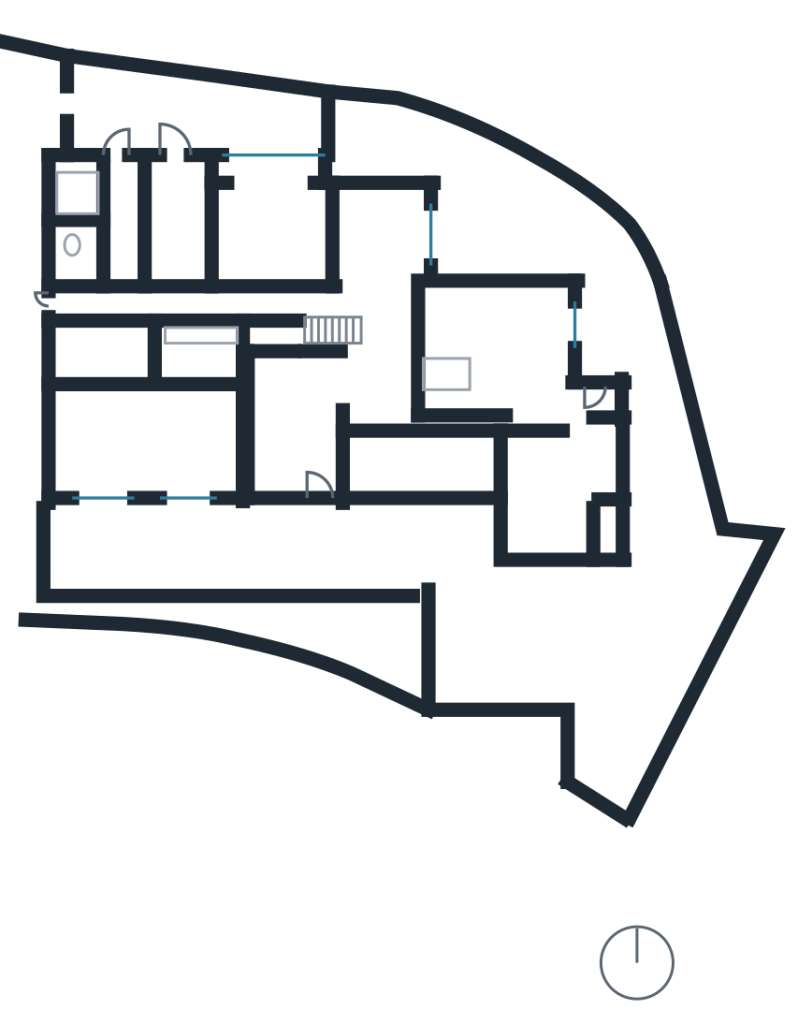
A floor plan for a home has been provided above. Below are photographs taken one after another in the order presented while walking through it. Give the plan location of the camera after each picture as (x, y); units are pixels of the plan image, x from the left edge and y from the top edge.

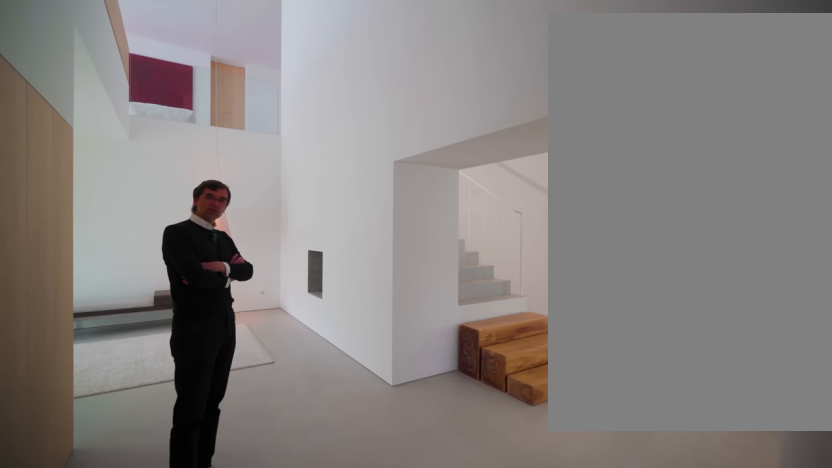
(397, 380)
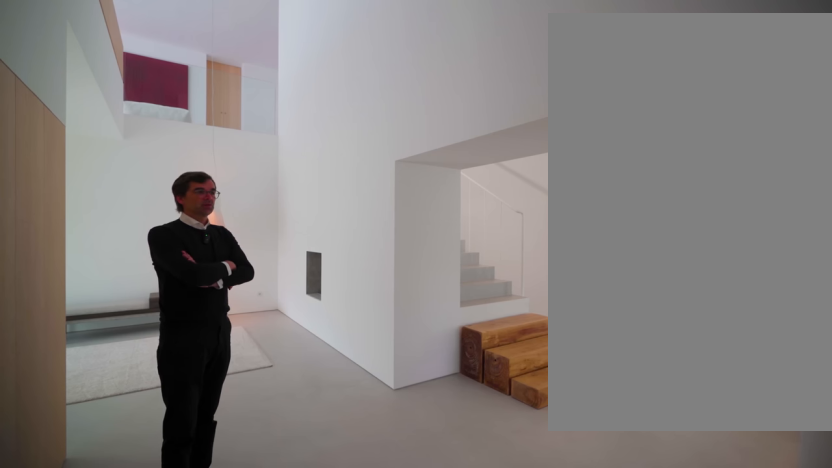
(398, 380)
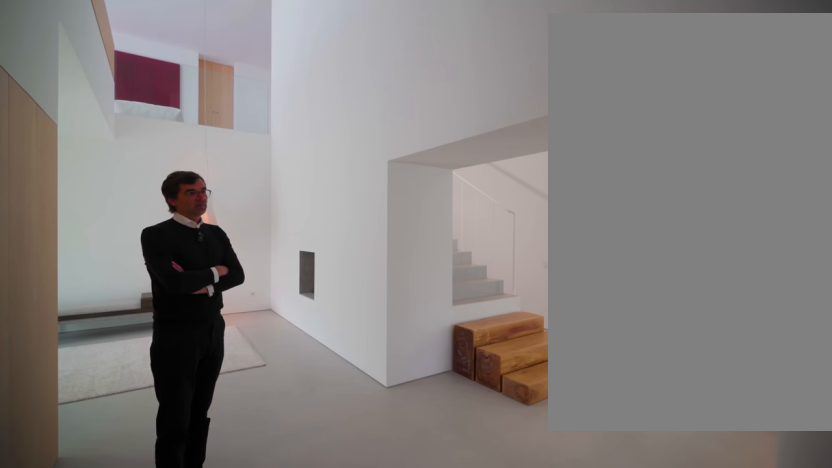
(398, 380)
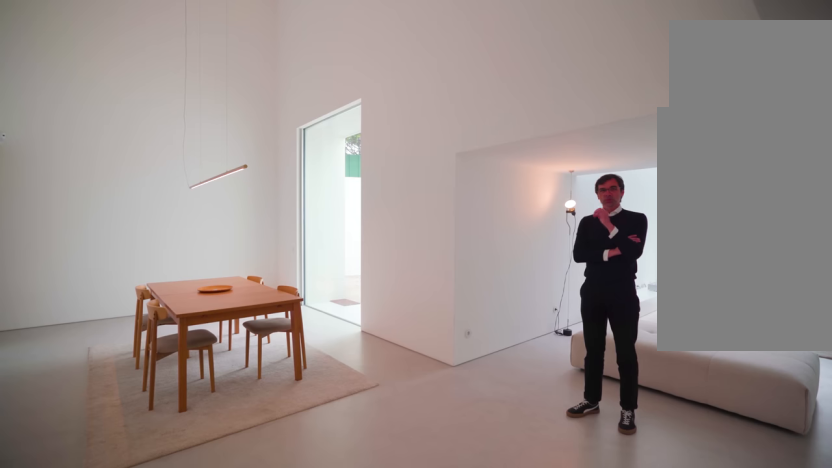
(381, 336)
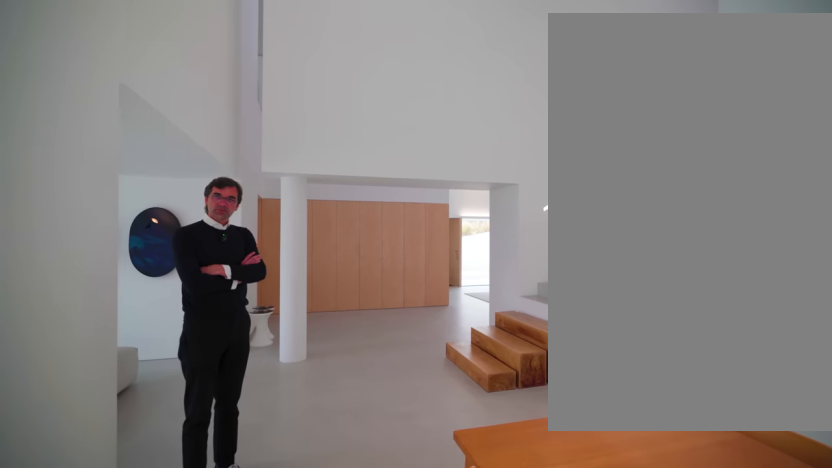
(384, 203)
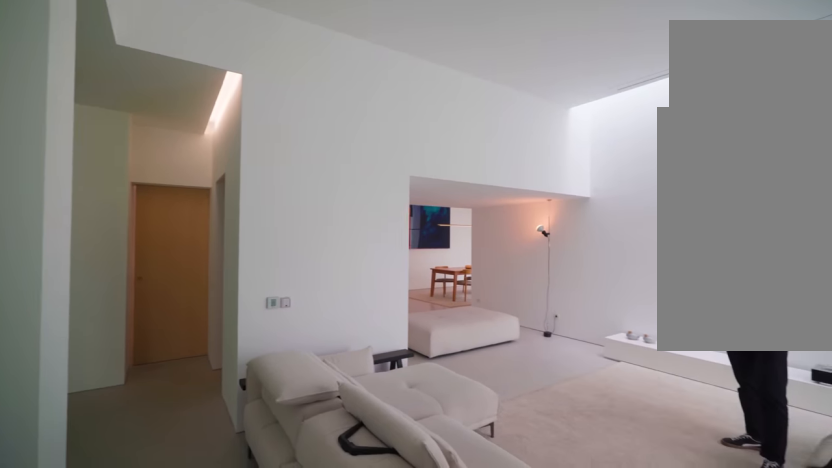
(507, 399)
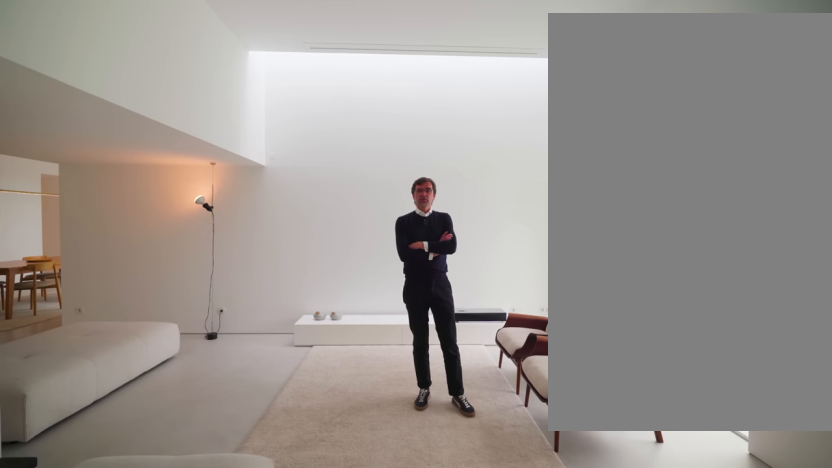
(527, 364)
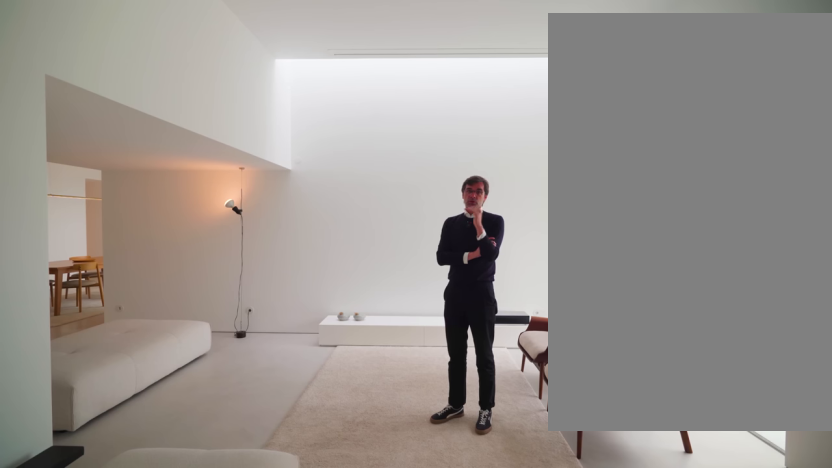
(527, 362)
